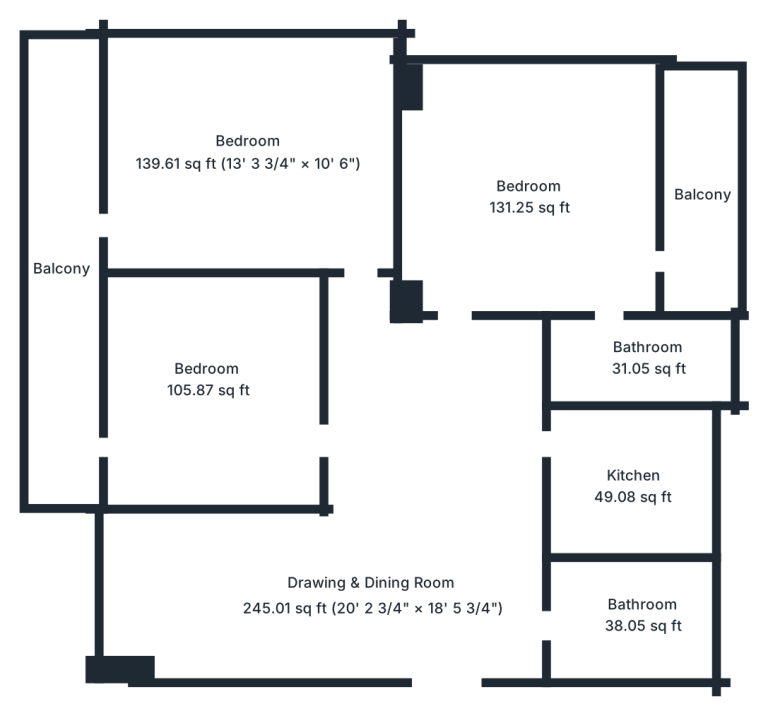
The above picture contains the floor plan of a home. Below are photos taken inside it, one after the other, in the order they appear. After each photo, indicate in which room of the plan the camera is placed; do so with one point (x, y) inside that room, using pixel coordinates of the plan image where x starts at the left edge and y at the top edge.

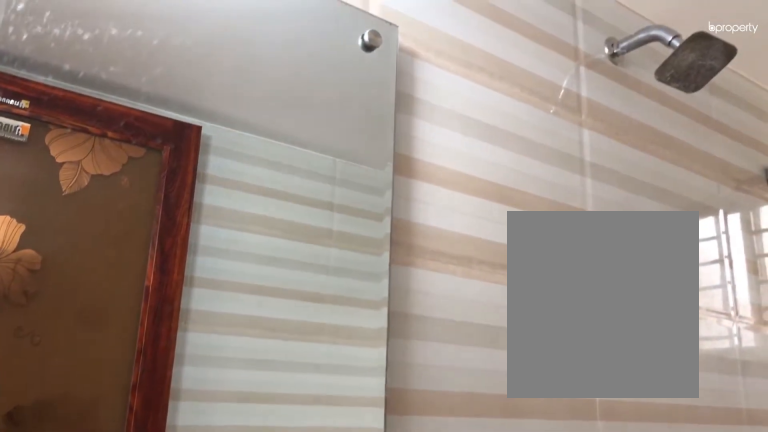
(645, 615)
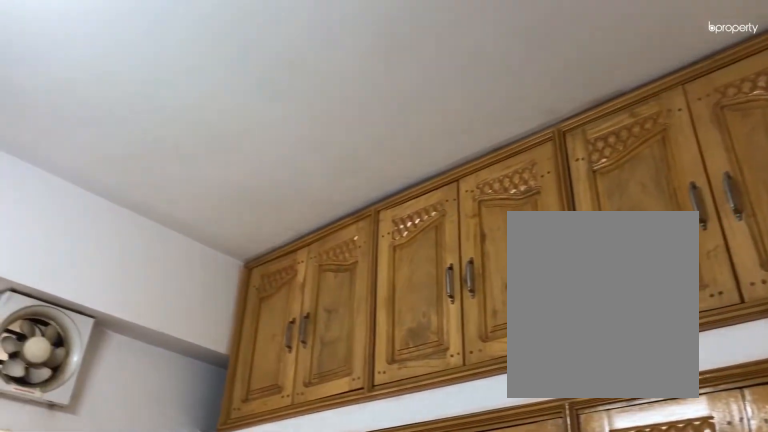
(632, 485)
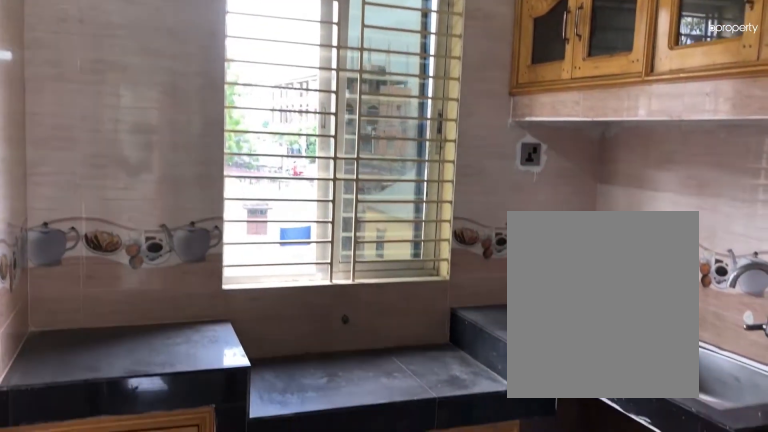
(632, 486)
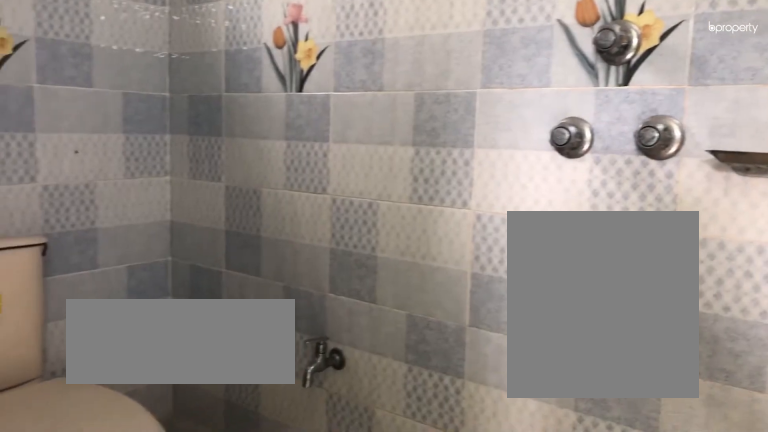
(643, 366)
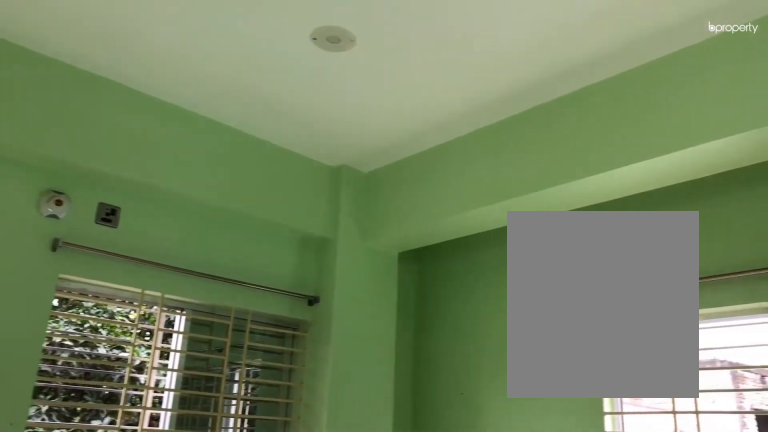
(248, 174)
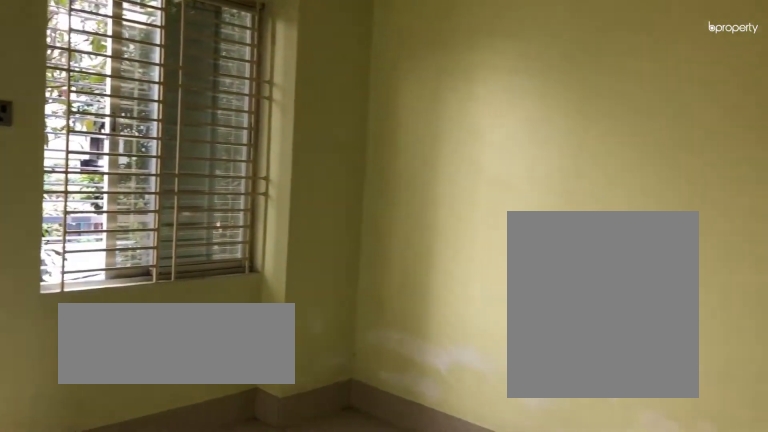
(209, 386)
